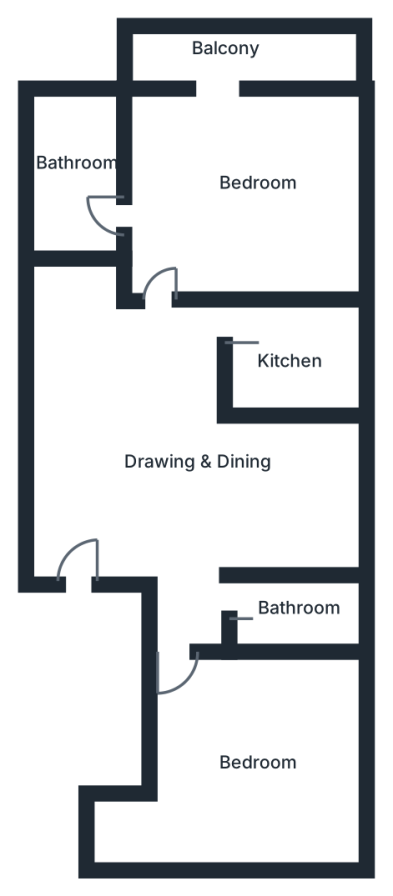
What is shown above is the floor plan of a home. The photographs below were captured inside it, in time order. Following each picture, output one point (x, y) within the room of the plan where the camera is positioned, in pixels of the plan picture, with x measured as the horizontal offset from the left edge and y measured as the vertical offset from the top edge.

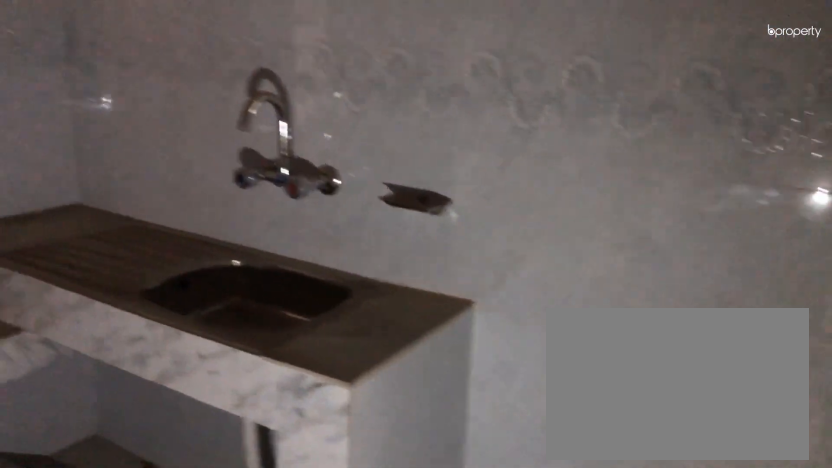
(294, 358)
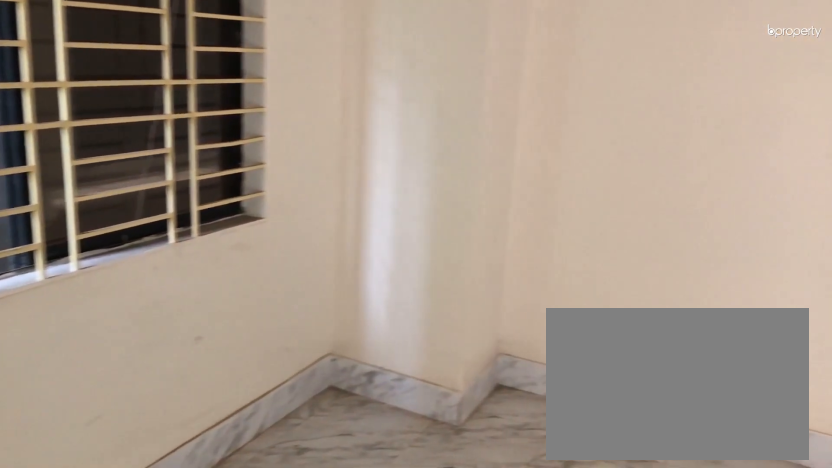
(250, 197)
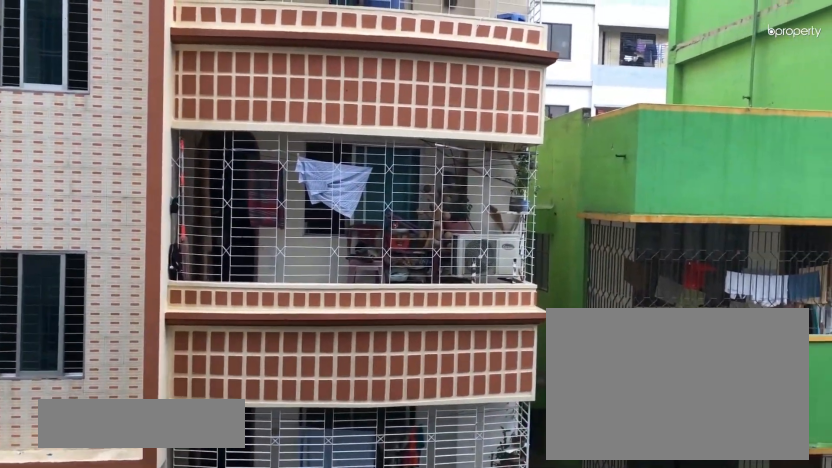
(220, 49)
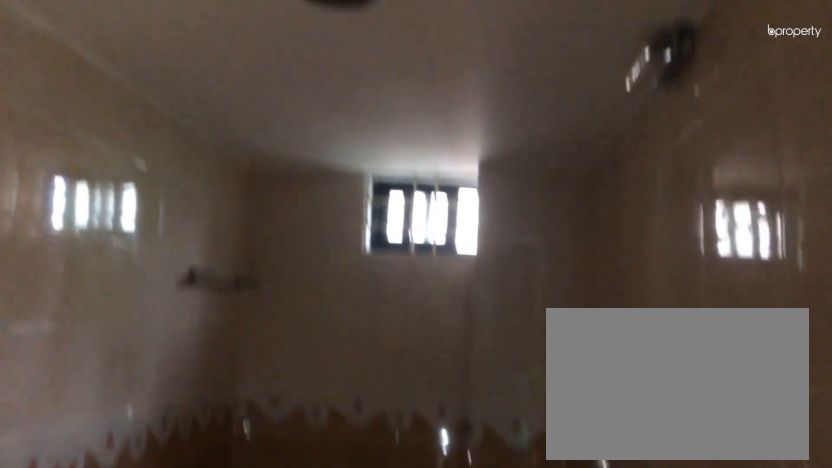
(77, 177)
